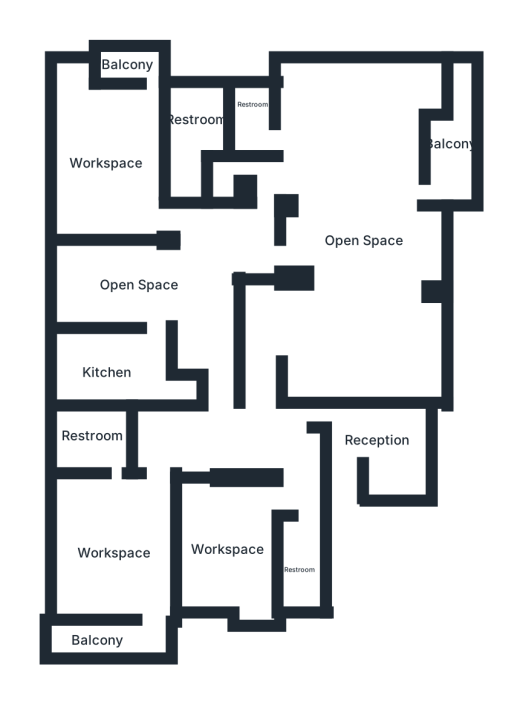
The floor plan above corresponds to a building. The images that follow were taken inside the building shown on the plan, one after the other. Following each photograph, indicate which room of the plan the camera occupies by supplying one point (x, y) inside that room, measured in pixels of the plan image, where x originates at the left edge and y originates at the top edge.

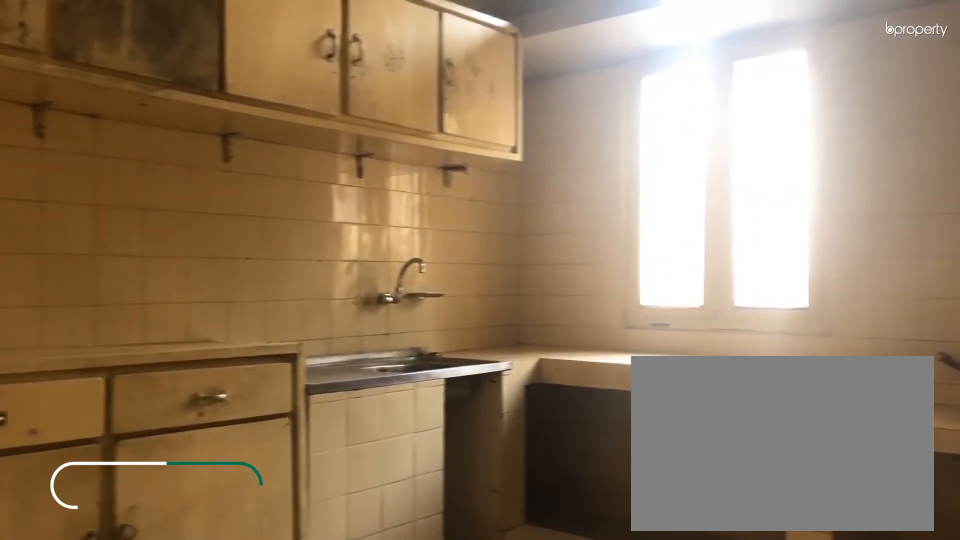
(106, 376)
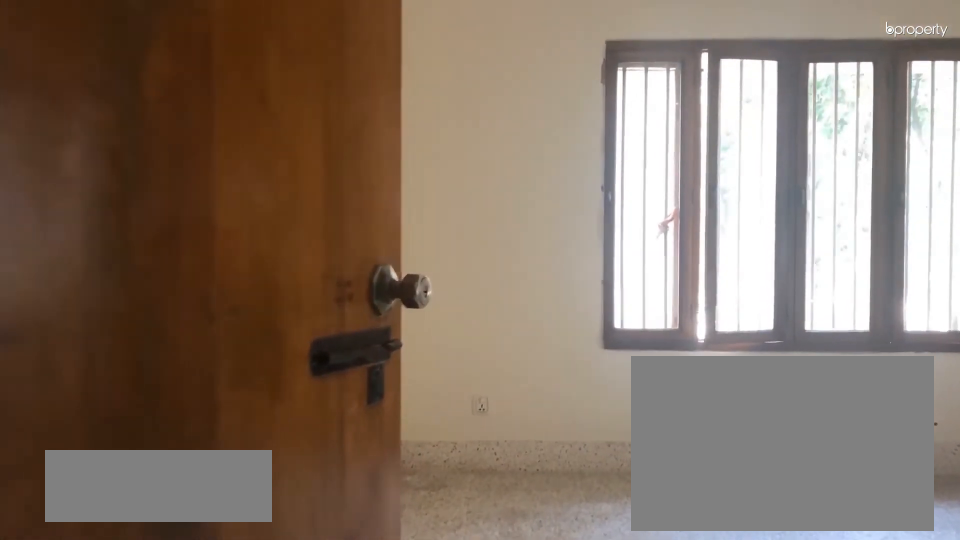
(106, 166)
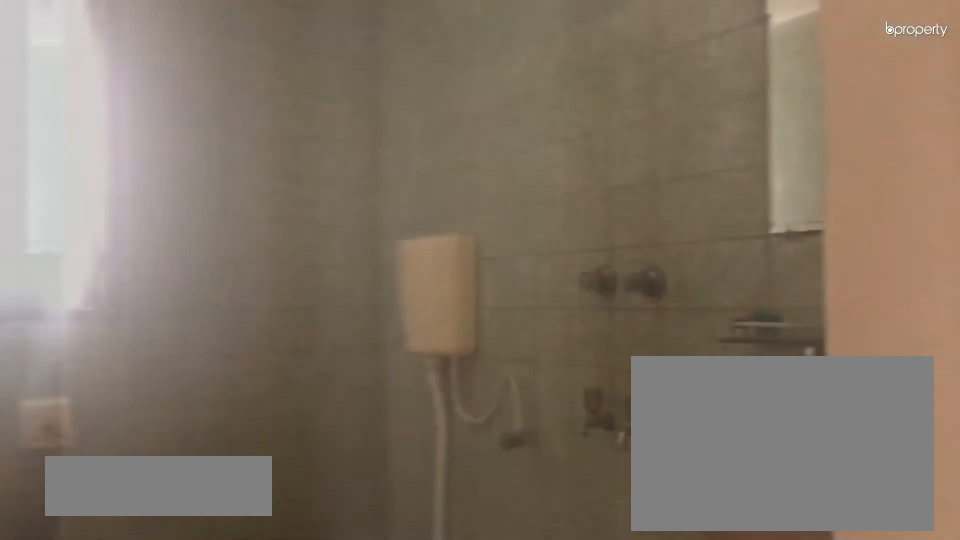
(198, 112)
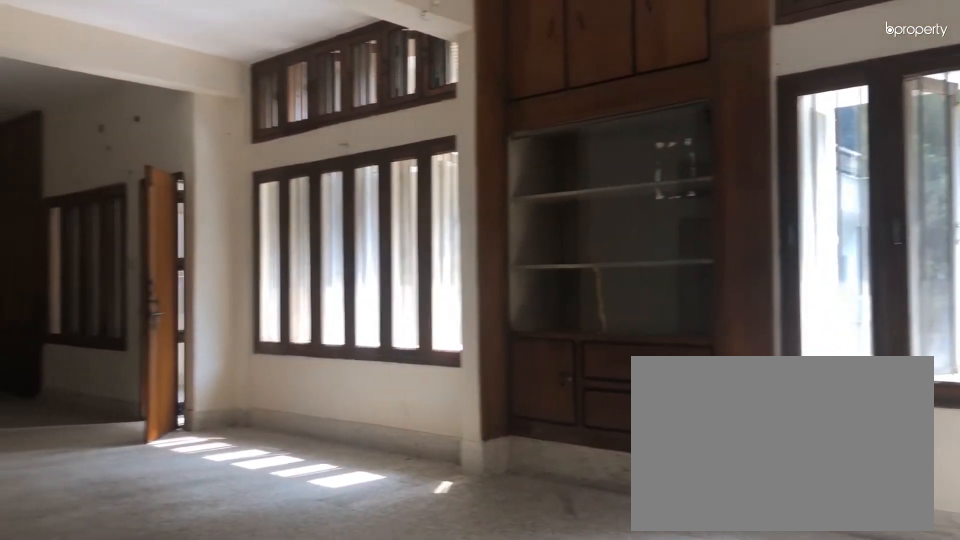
(353, 329)
